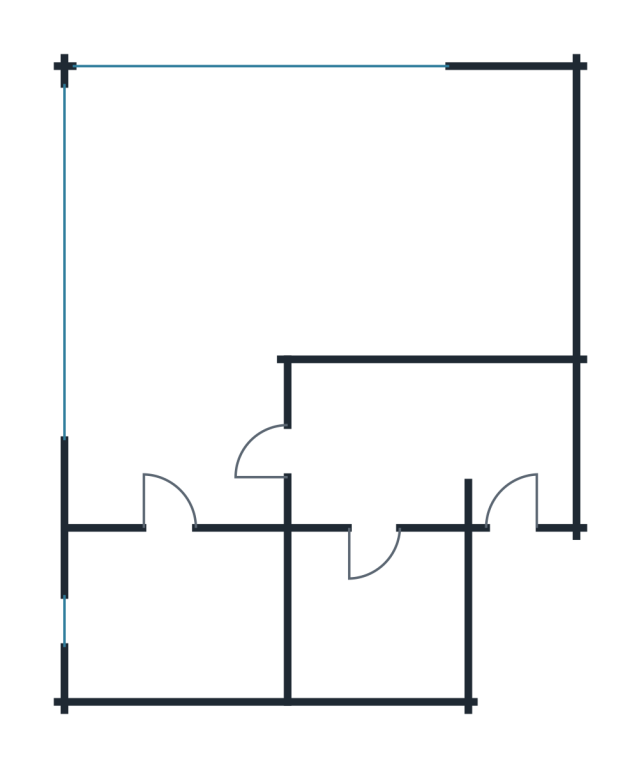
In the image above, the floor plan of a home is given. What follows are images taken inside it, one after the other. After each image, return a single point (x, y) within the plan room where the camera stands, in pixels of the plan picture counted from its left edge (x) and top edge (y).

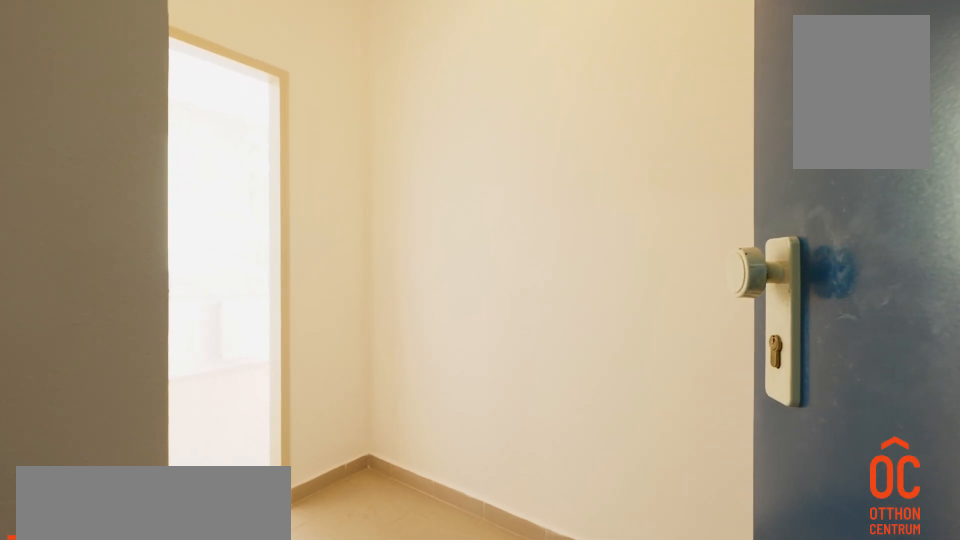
(413, 444)
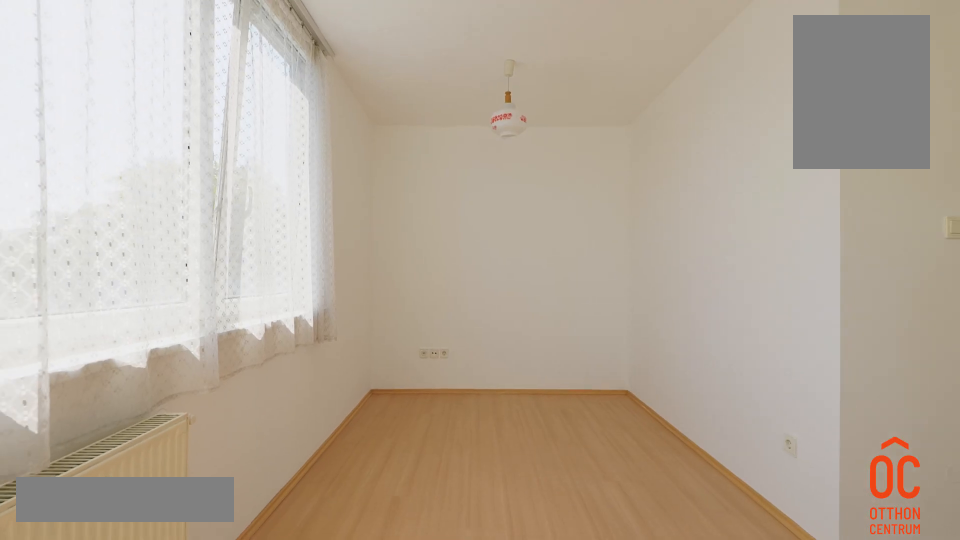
(214, 238)
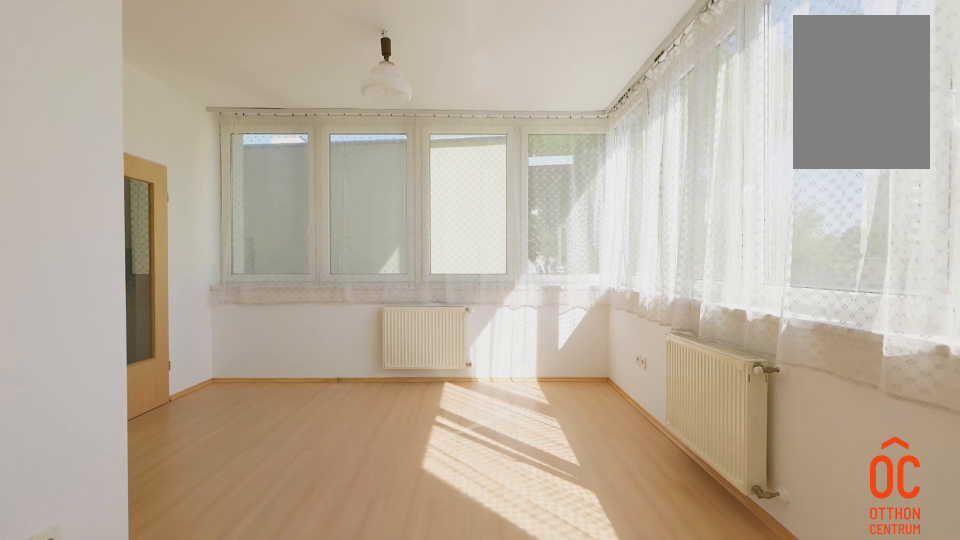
(213, 238)
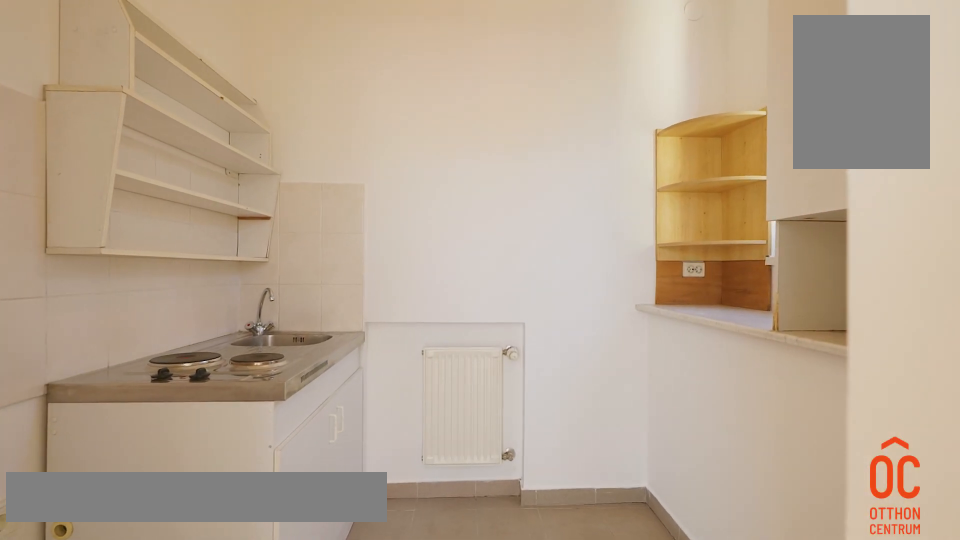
(213, 616)
